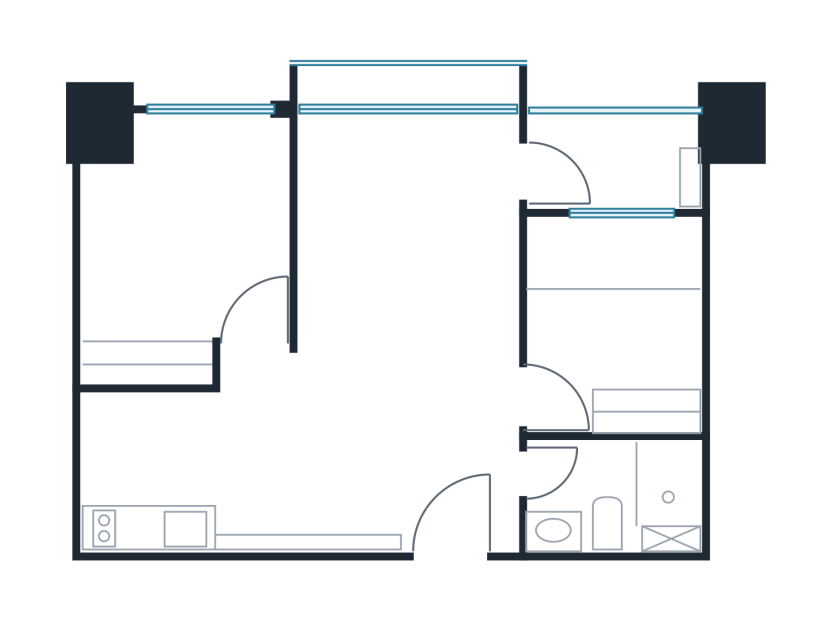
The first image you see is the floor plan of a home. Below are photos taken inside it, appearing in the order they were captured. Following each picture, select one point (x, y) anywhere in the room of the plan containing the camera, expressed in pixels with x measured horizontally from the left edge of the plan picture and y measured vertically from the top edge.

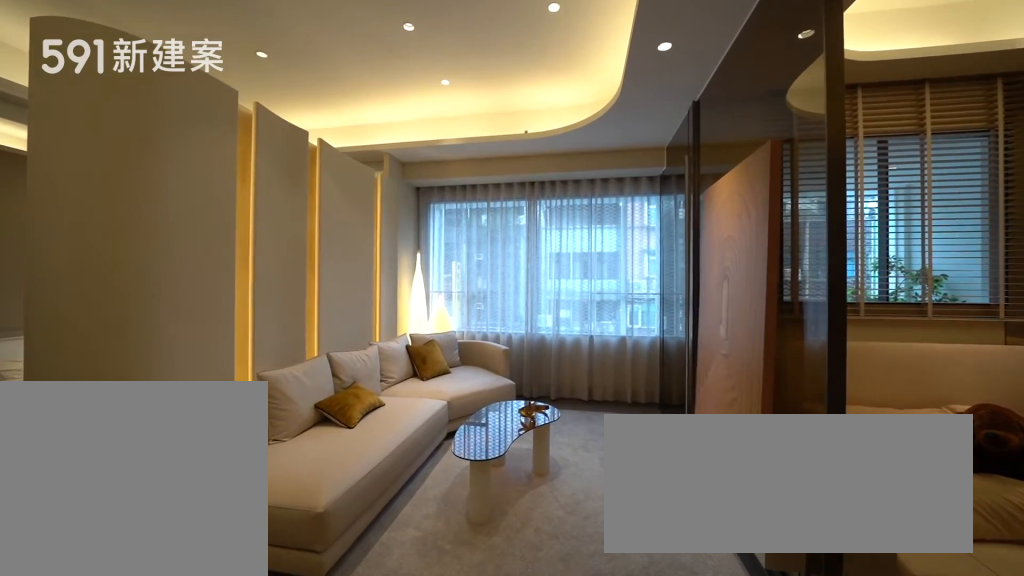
(408, 251)
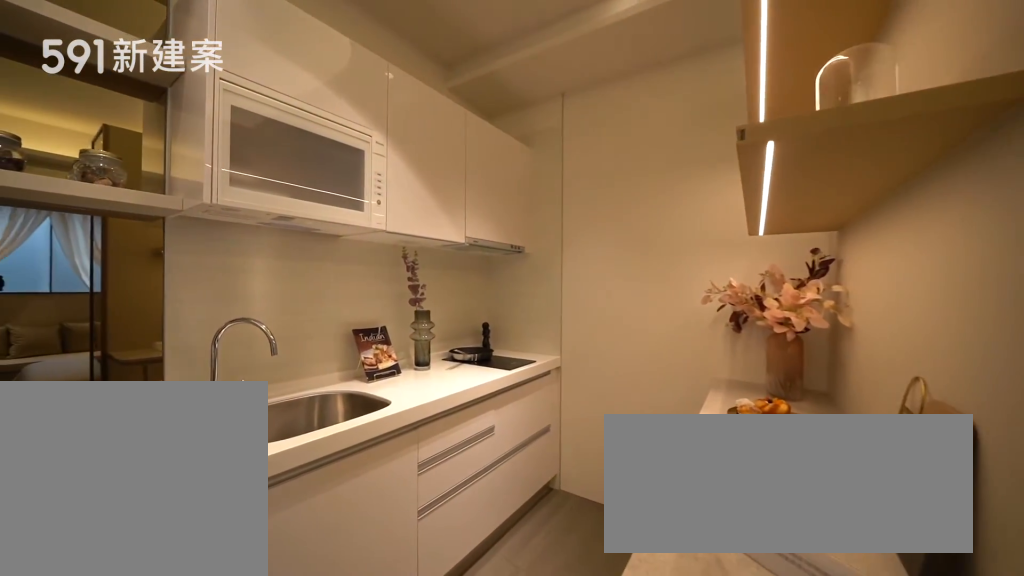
(155, 471)
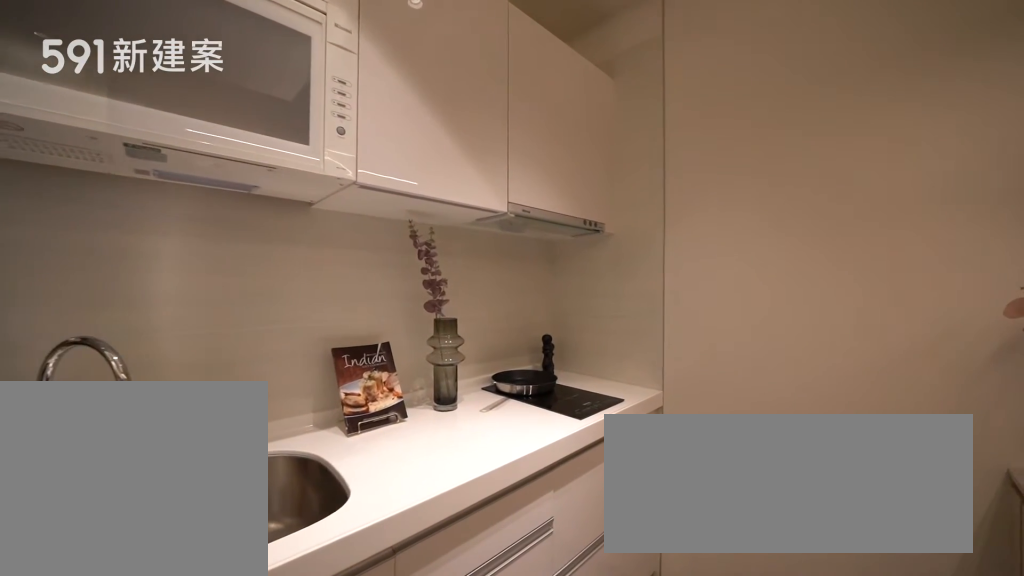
(155, 471)
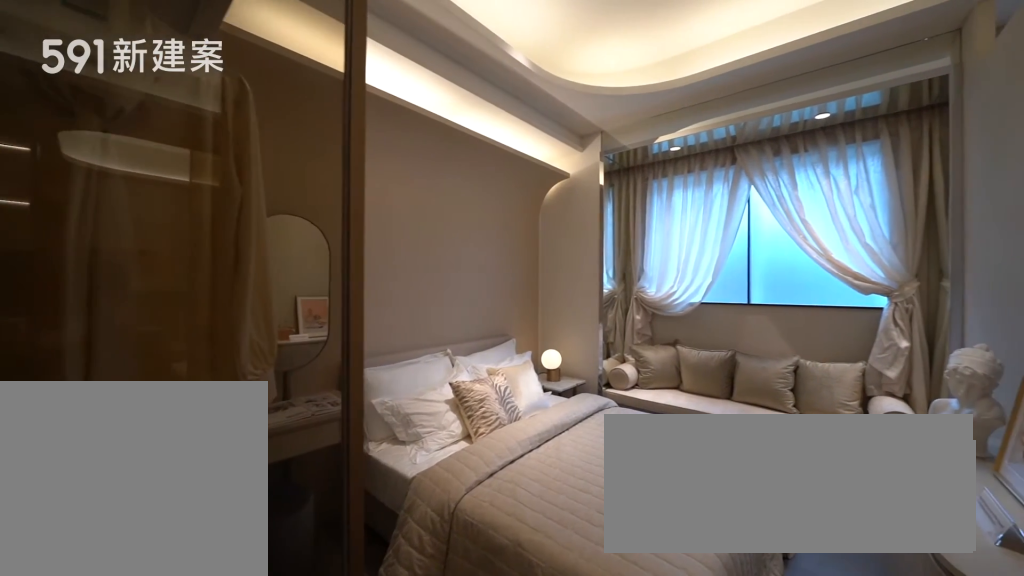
(185, 244)
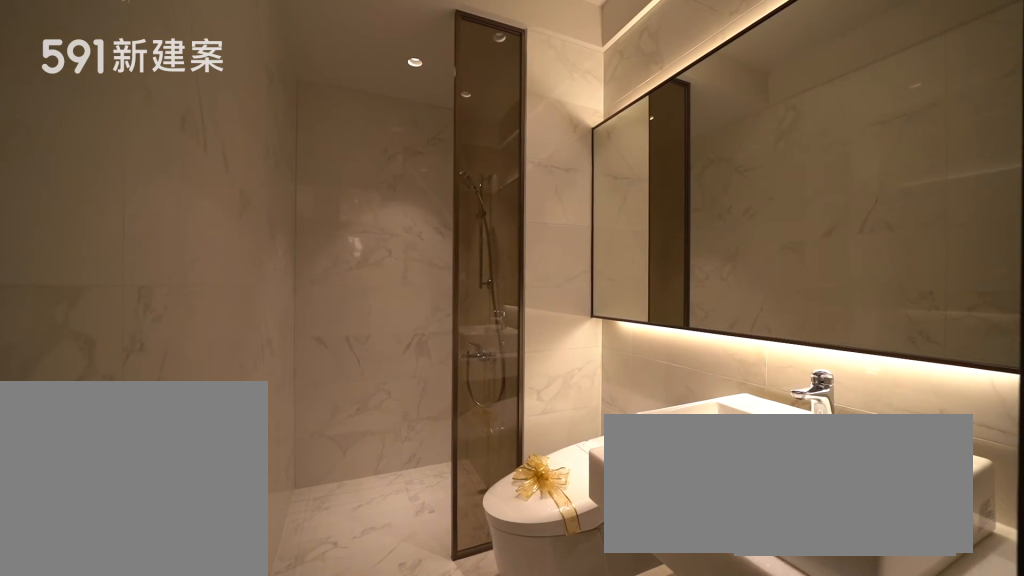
(618, 498)
